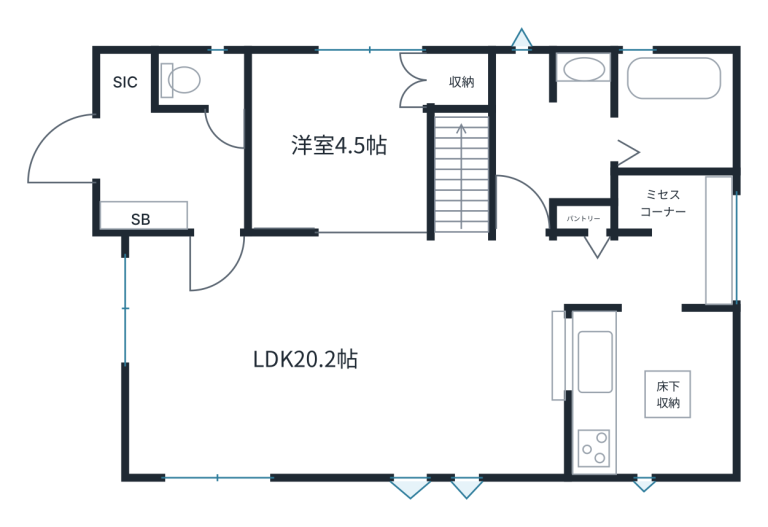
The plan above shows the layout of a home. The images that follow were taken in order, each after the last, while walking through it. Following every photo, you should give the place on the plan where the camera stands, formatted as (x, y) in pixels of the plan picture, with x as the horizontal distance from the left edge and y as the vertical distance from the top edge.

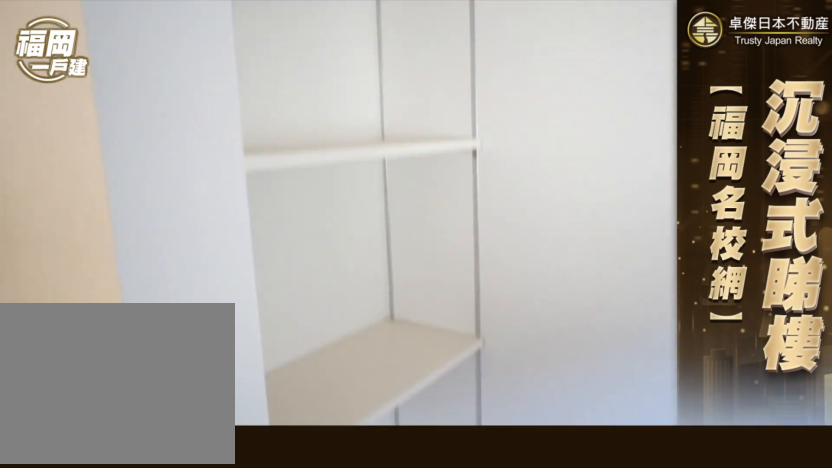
(669, 184)
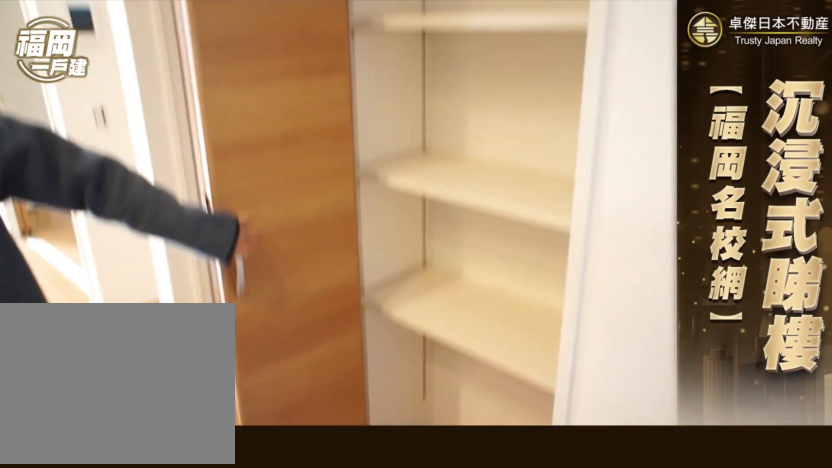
(643, 195)
